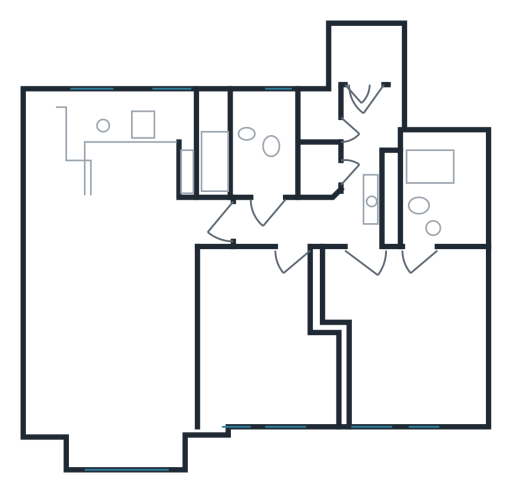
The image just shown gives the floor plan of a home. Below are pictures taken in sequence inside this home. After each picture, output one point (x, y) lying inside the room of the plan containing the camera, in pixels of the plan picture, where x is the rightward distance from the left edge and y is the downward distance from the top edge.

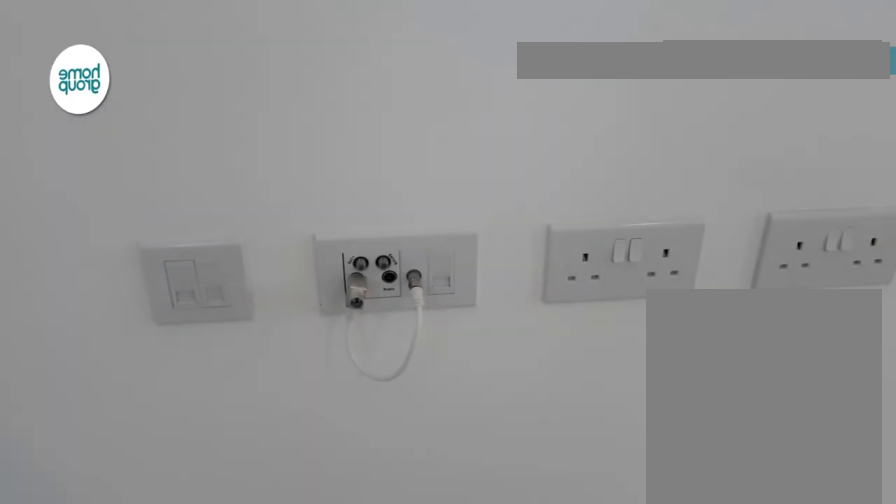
(150, 279)
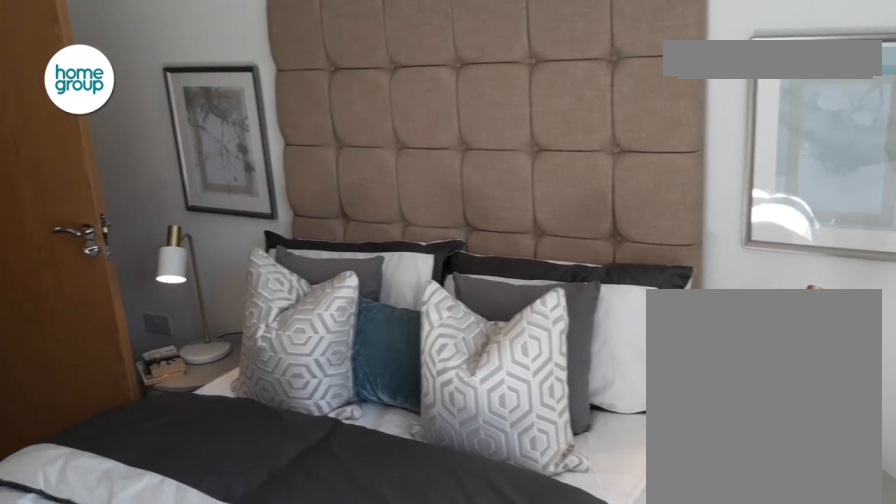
(403, 327)
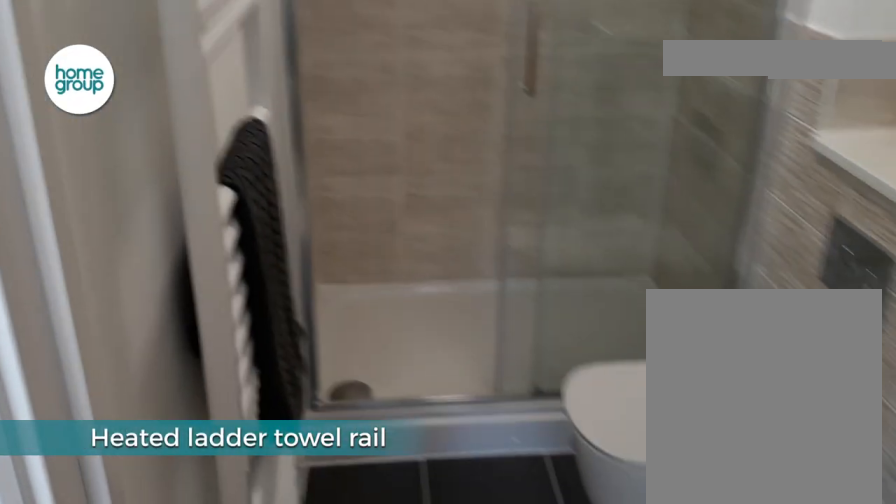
(437, 202)
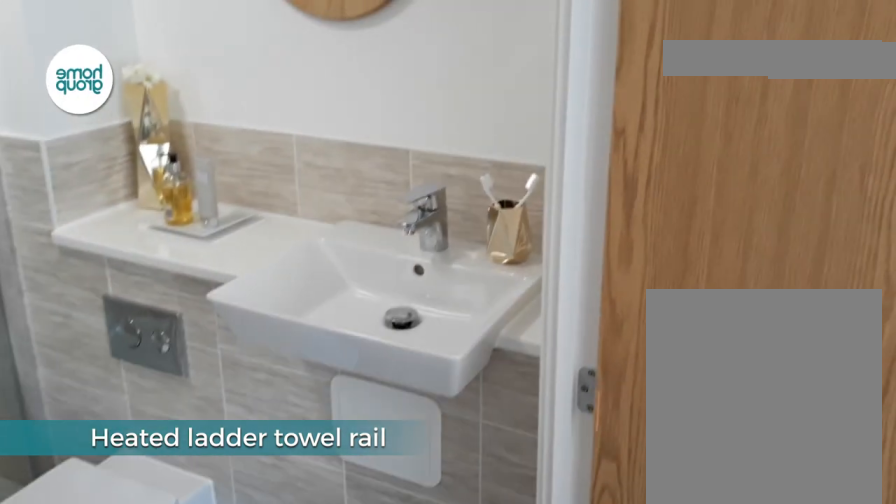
(437, 202)
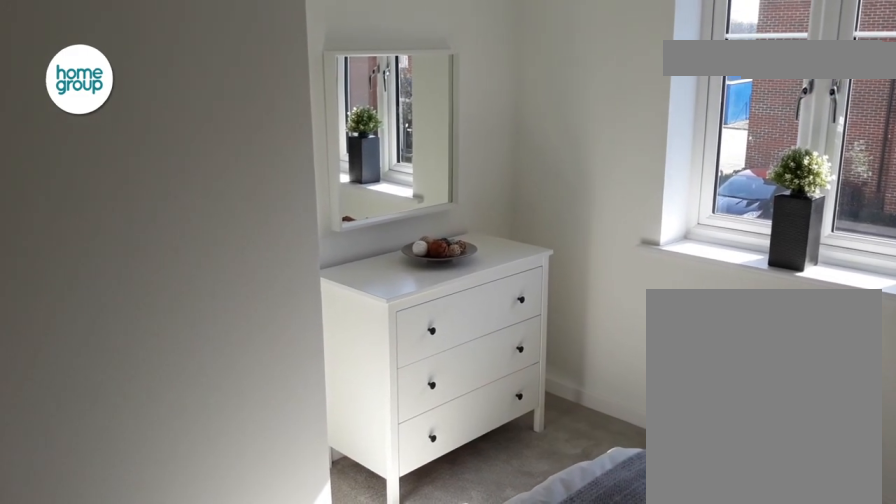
(265, 334)
